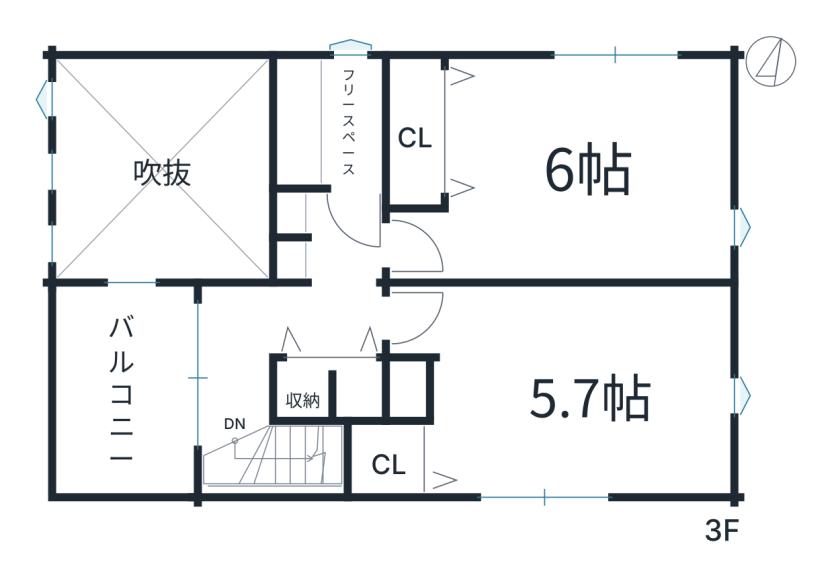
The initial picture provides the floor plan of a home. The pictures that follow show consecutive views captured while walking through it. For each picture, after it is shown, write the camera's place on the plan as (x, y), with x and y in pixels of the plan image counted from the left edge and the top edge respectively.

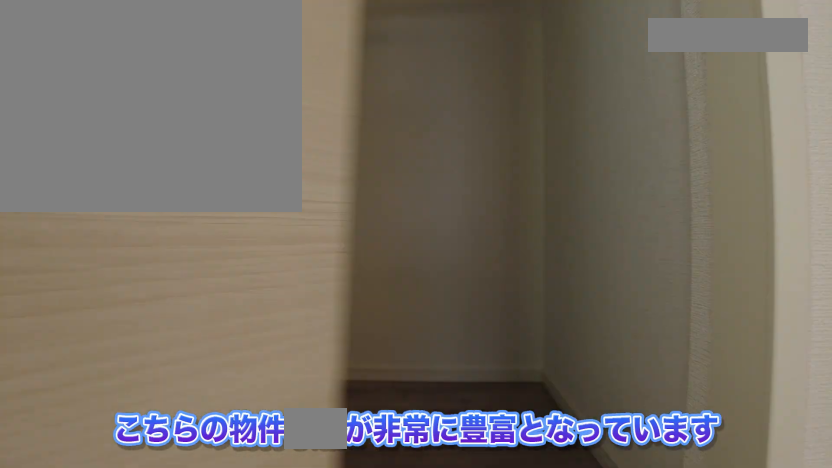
(582, 384)
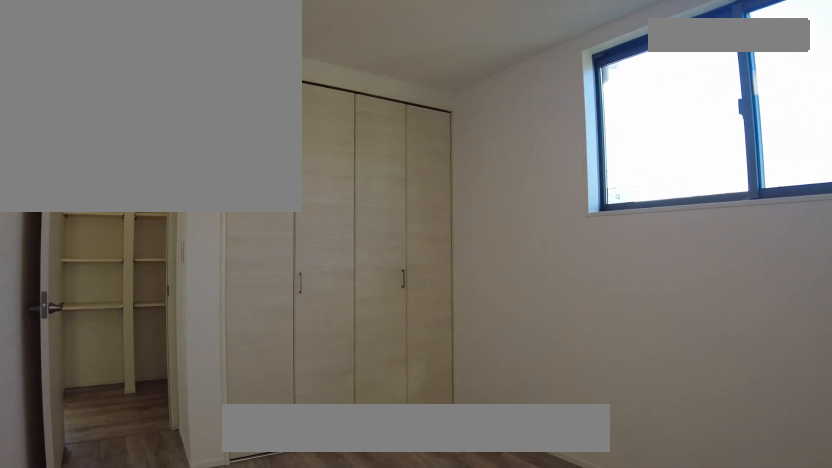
(578, 179)
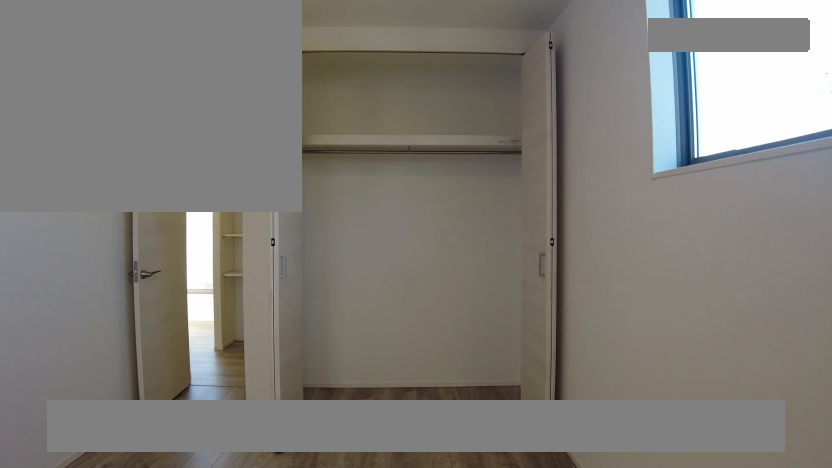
(581, 177)
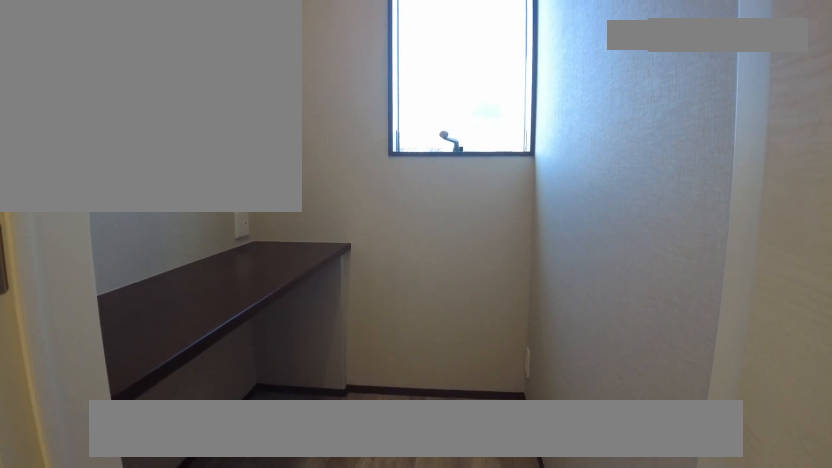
(357, 120)
